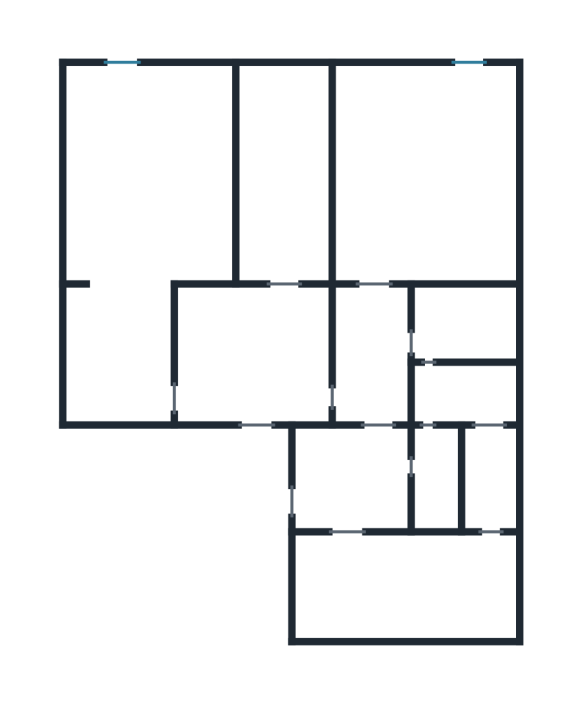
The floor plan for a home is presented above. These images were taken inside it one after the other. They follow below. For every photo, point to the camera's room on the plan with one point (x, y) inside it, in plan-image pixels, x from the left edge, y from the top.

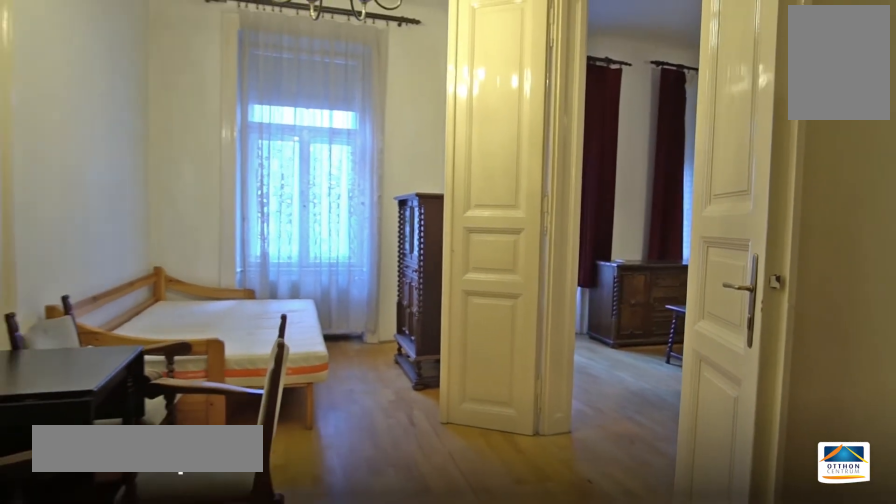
(290, 173)
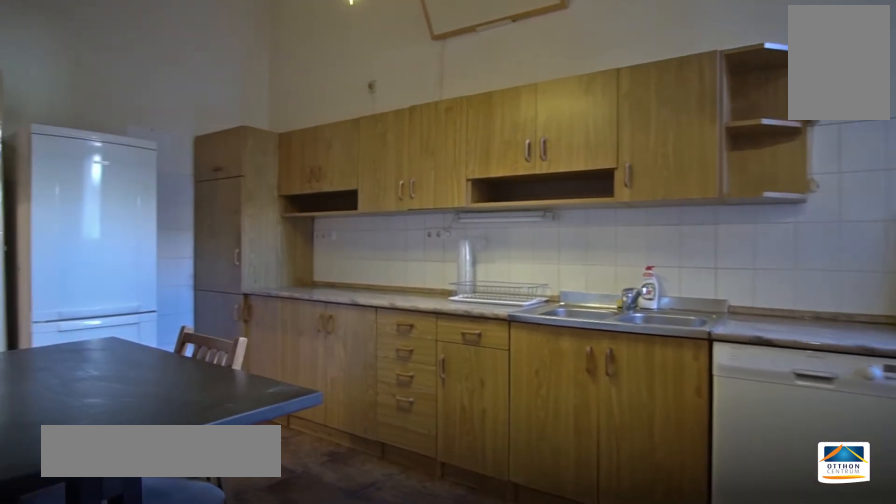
(401, 585)
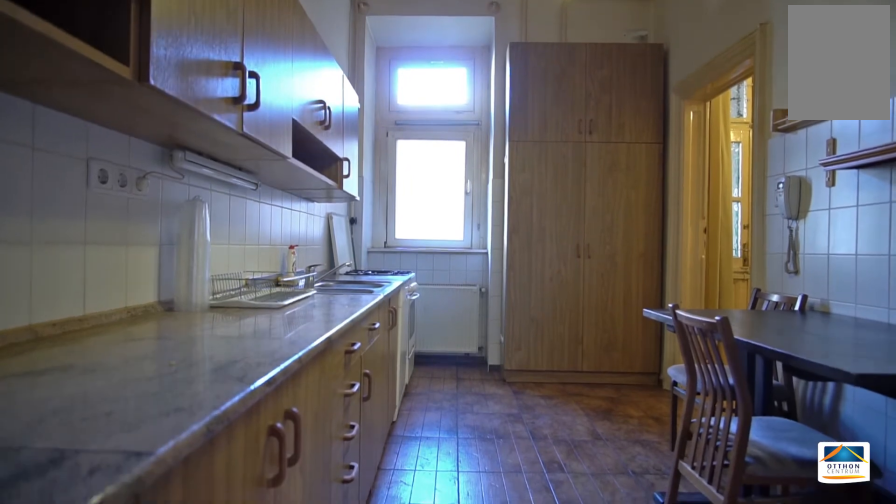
(402, 585)
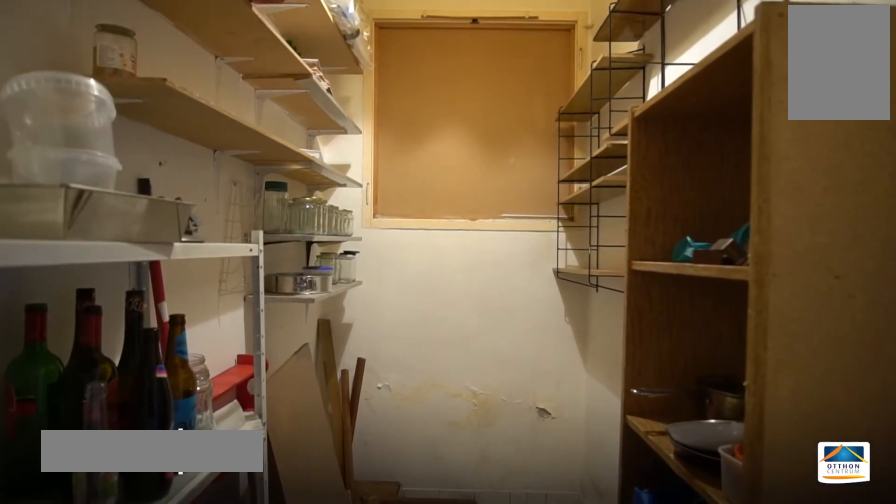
(488, 476)
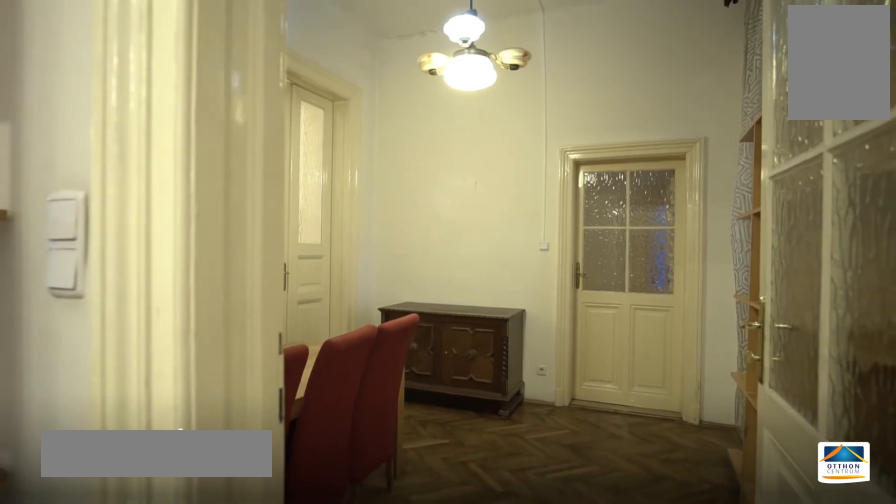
(247, 355)
